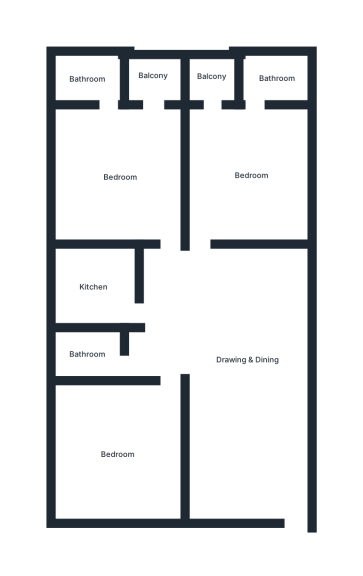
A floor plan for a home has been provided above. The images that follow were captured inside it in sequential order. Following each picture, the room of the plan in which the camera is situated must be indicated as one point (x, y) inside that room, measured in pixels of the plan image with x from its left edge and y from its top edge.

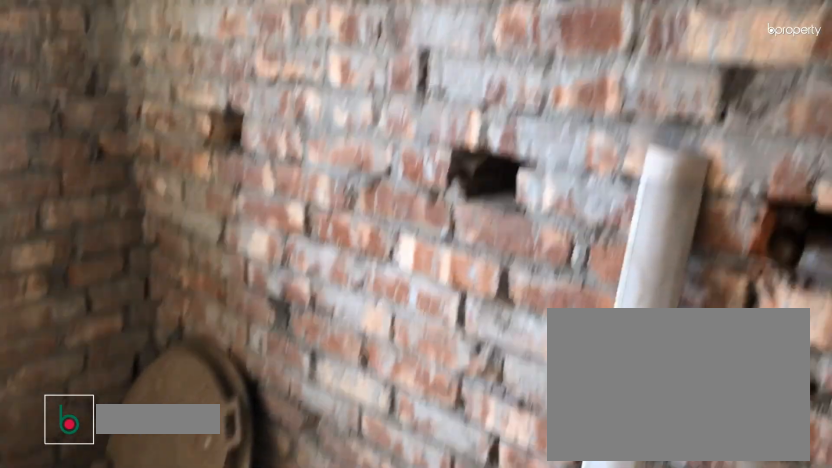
(88, 352)
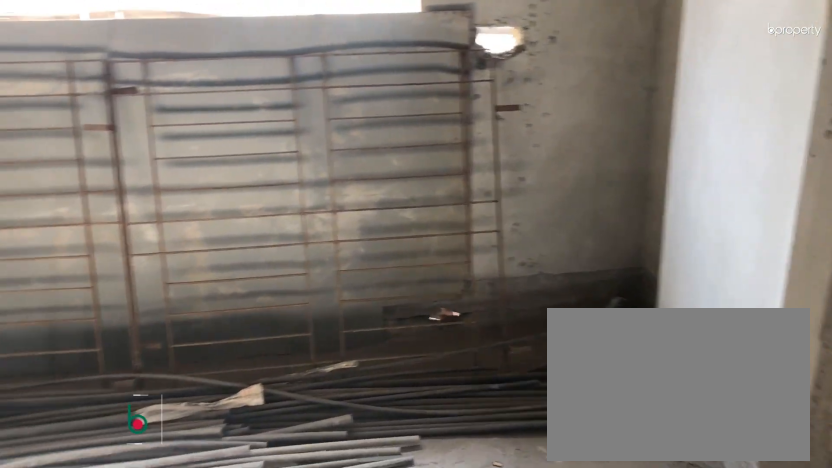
(122, 176)
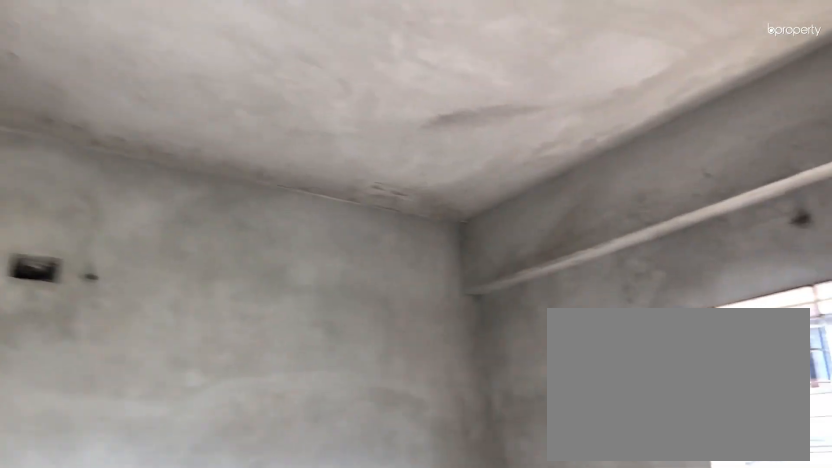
(122, 176)
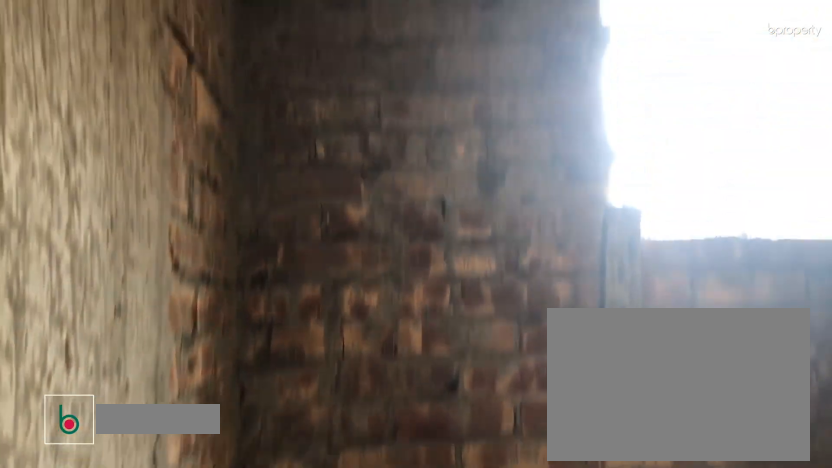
(88, 79)
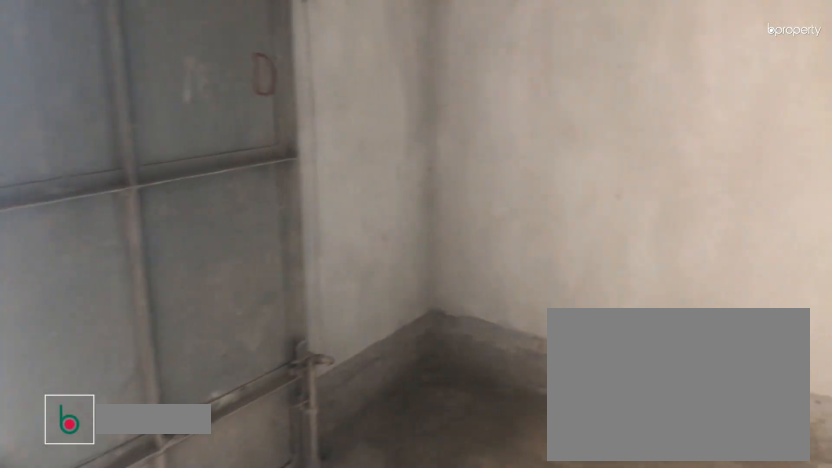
(251, 176)
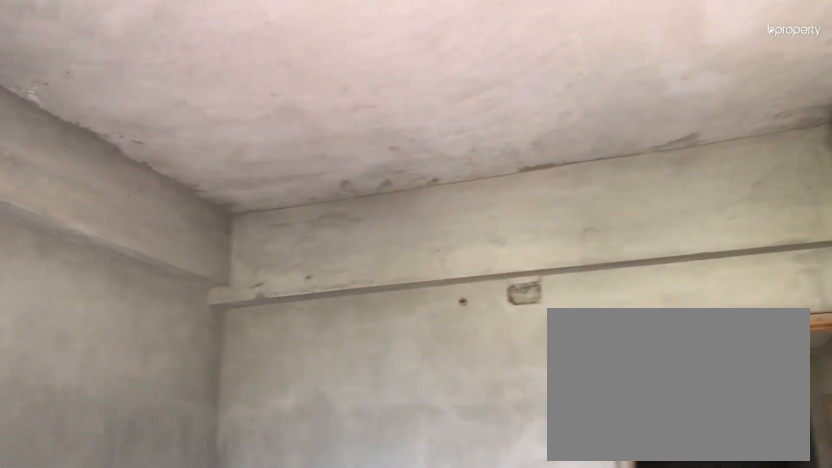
(251, 176)
